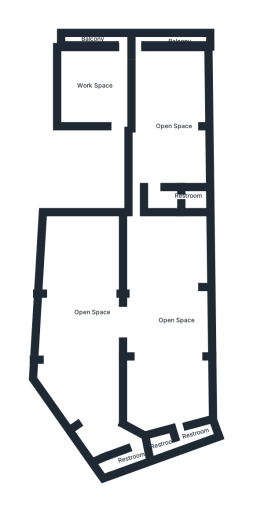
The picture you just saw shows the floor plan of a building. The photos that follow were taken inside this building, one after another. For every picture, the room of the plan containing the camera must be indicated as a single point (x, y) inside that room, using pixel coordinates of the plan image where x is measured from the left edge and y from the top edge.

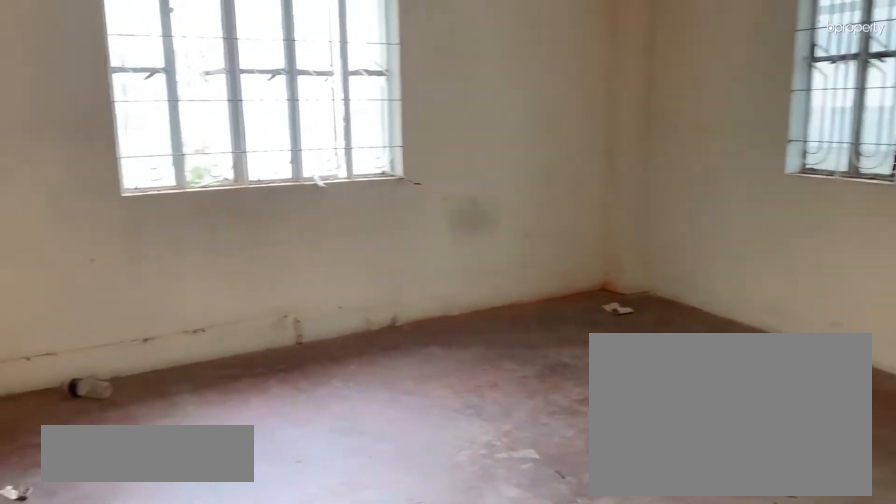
(101, 78)
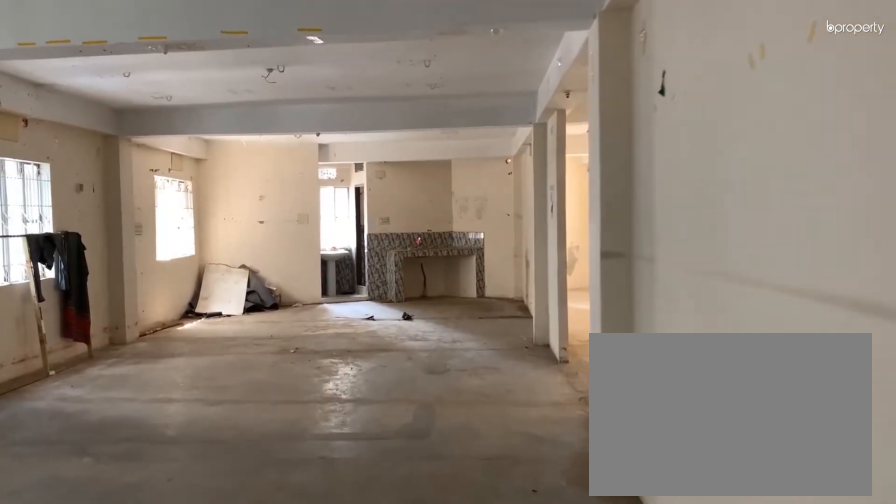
(165, 333)
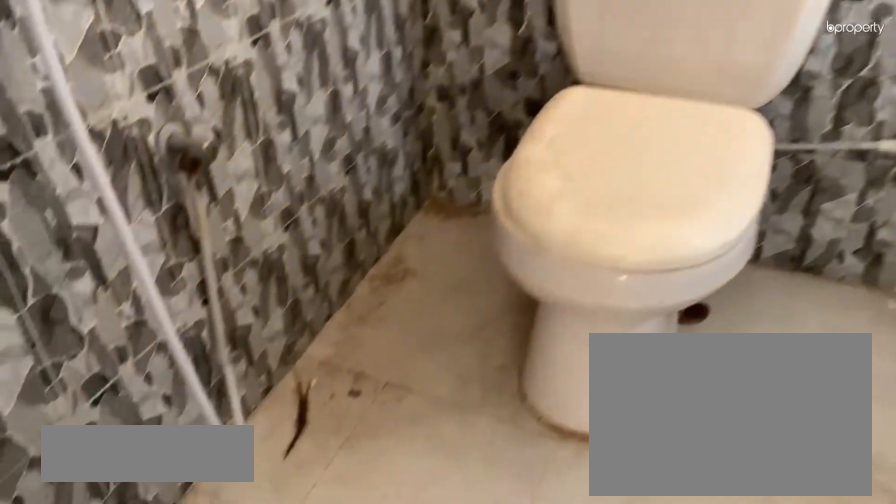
(166, 442)
